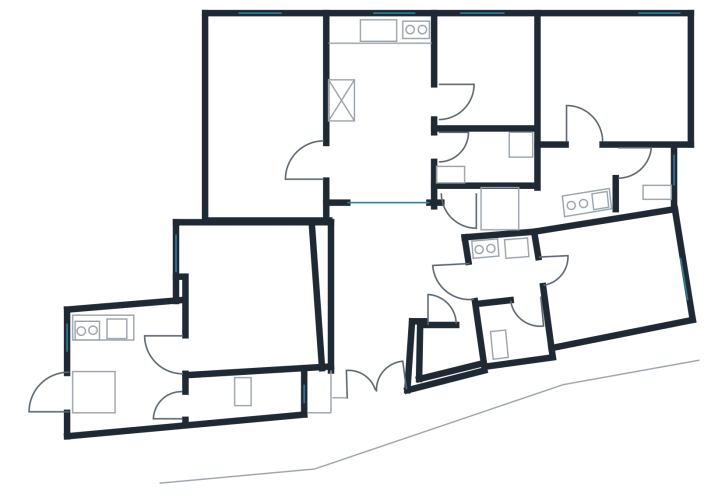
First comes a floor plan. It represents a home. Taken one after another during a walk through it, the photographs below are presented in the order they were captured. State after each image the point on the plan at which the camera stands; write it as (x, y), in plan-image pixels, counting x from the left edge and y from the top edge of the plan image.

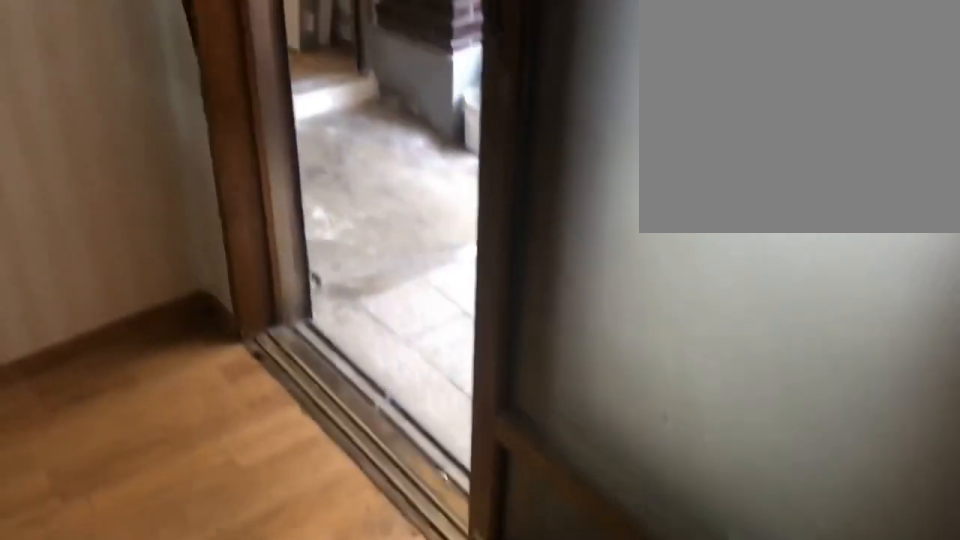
(385, 149)
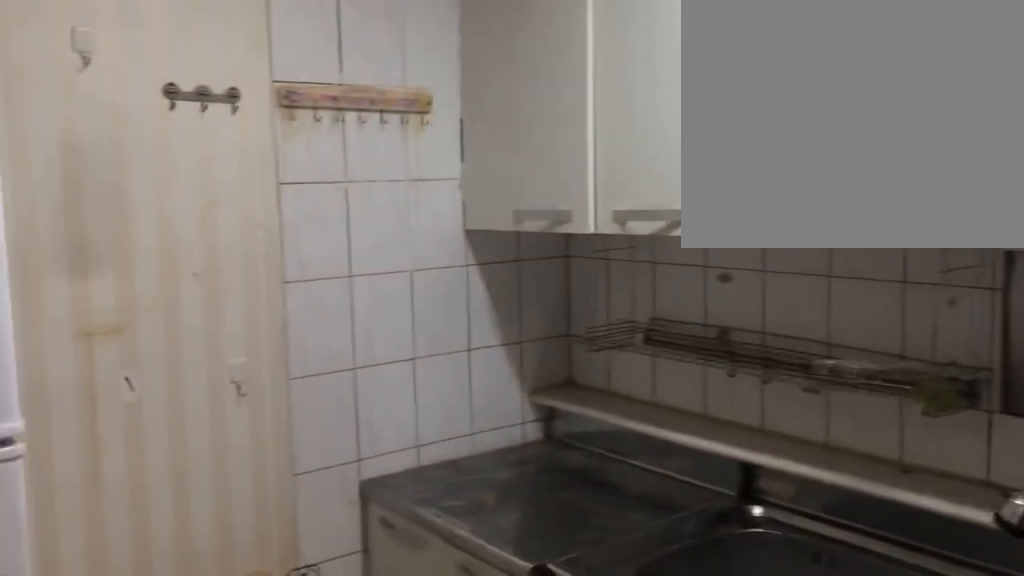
(403, 74)
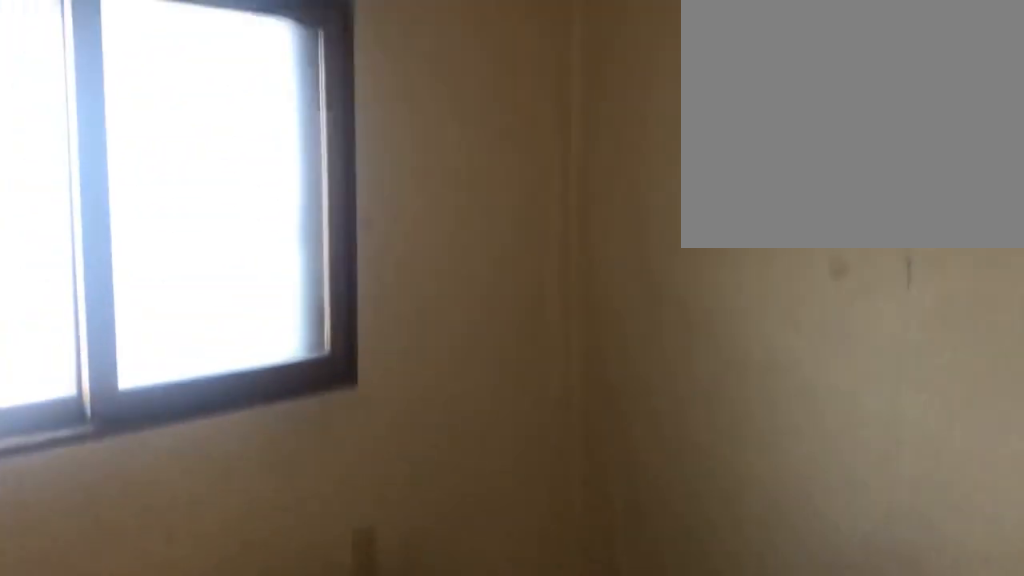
(464, 94)
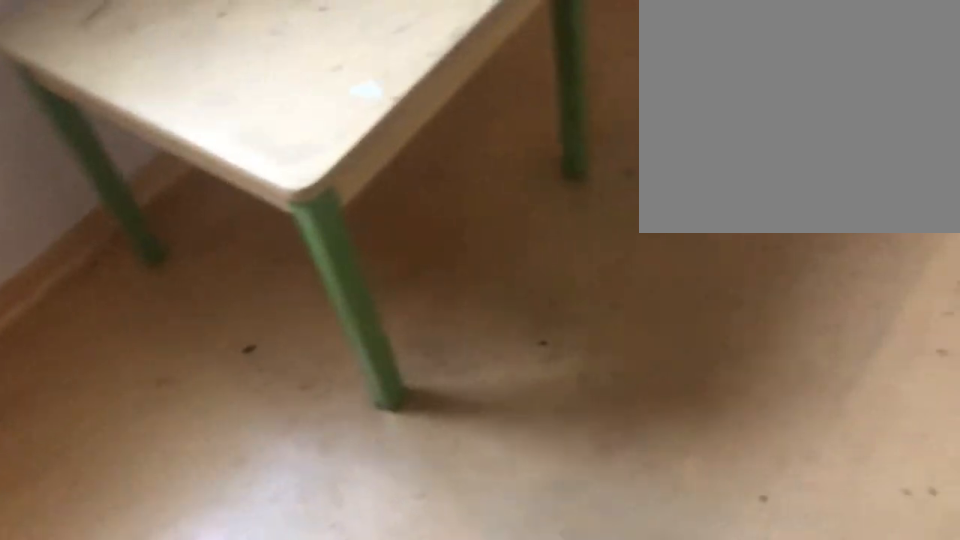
(479, 78)
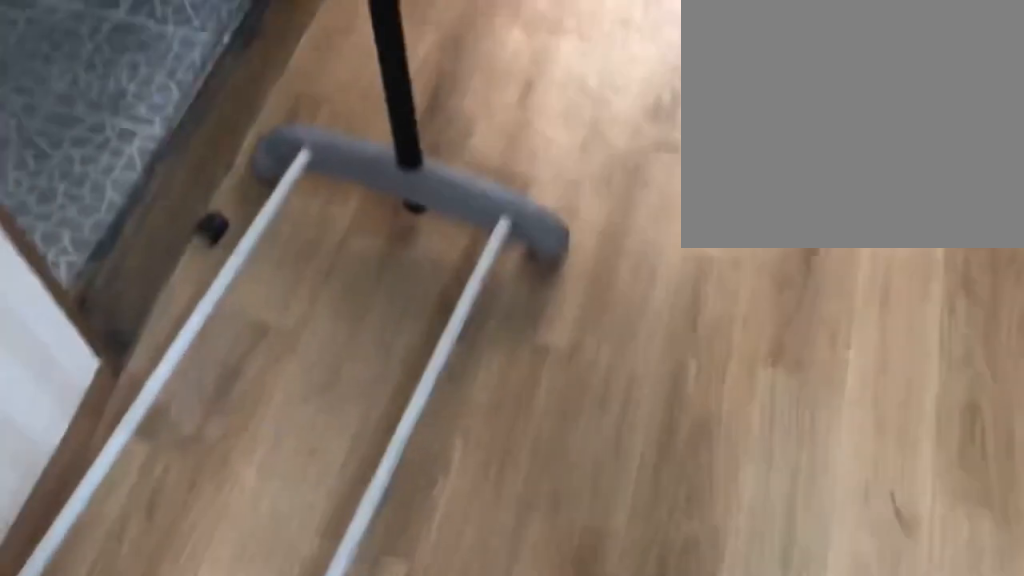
(400, 138)
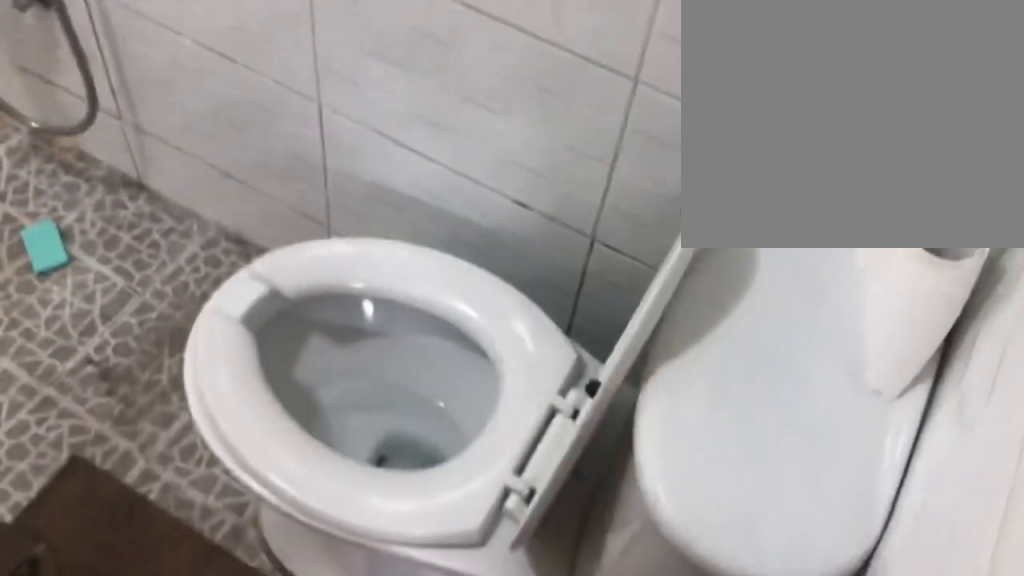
(437, 156)
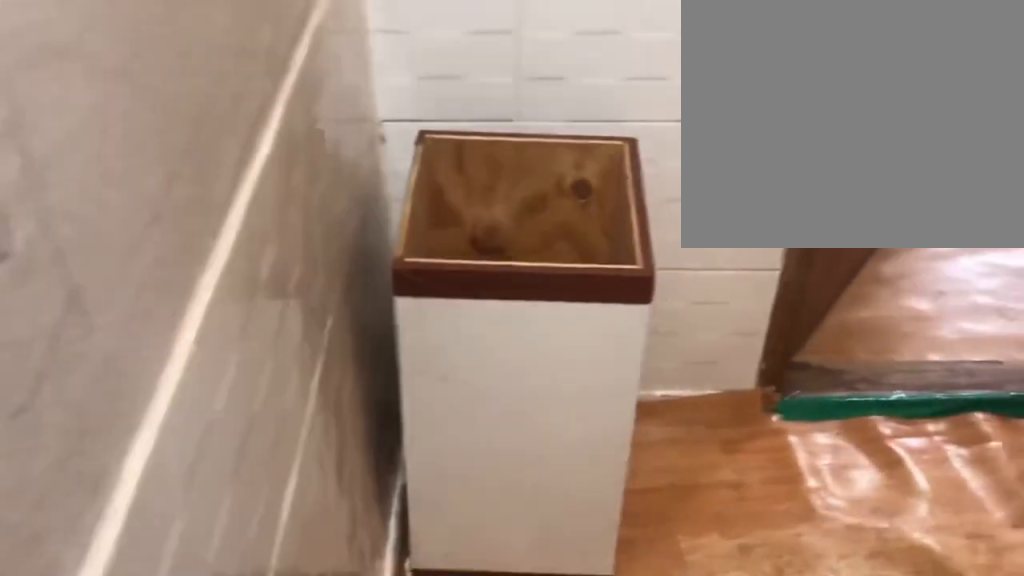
(575, 194)
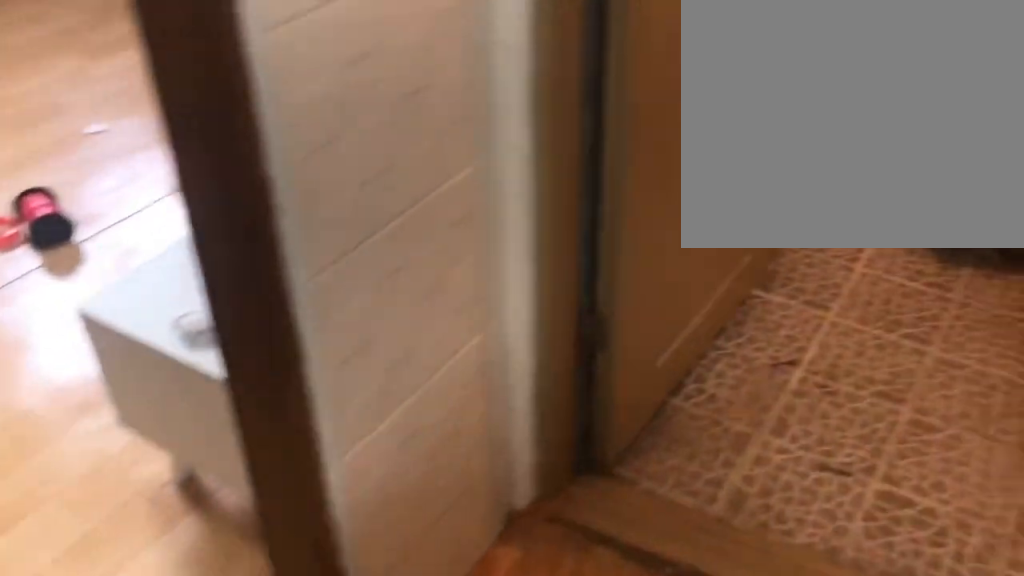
(587, 185)
